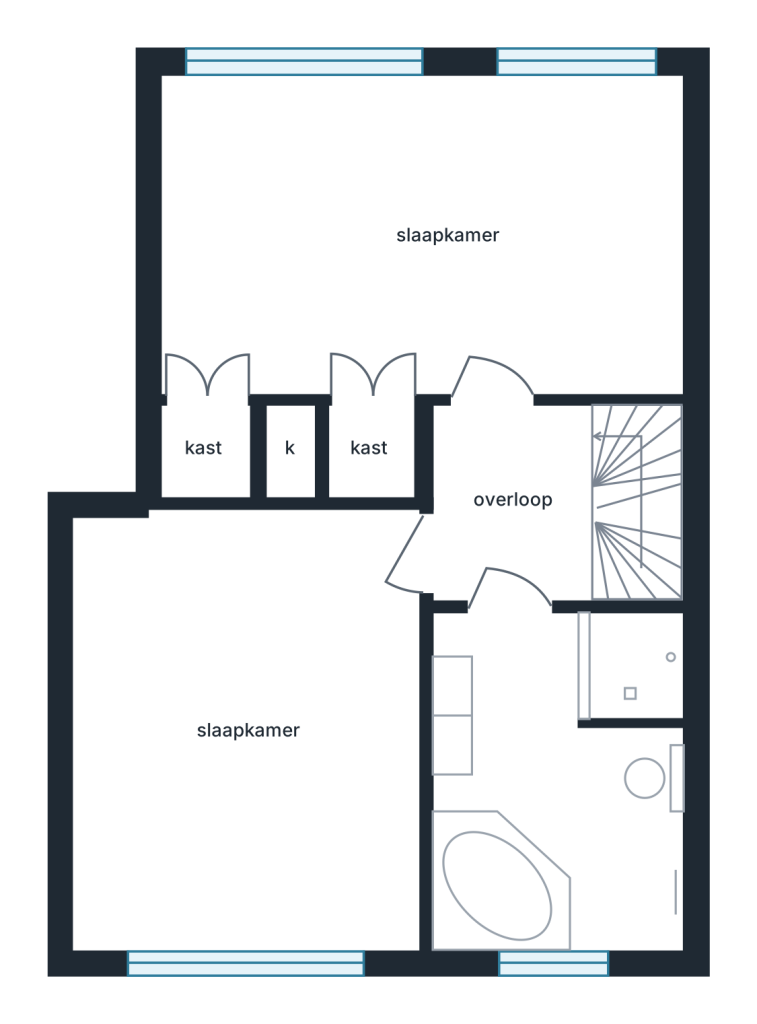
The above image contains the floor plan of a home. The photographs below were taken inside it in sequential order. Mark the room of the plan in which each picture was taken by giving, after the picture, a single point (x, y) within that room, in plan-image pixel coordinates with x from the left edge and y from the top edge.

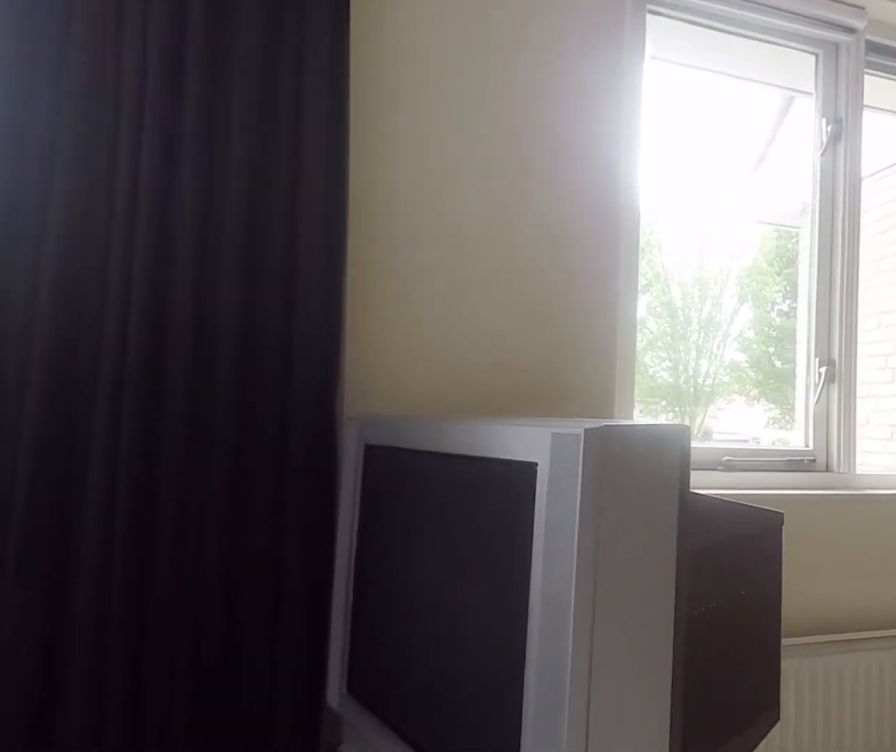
(424, 234)
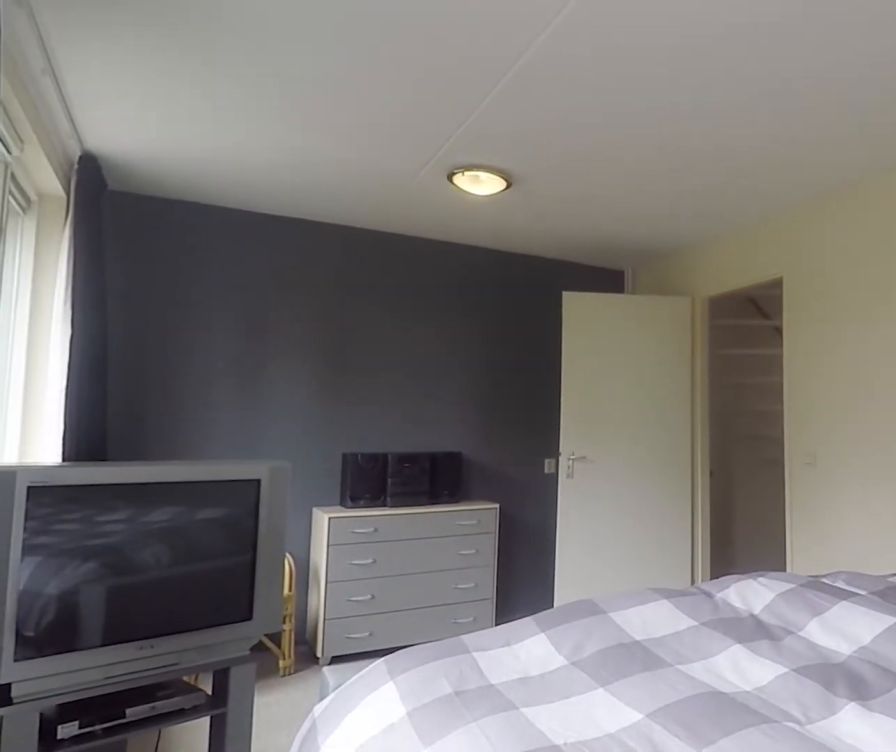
(424, 234)
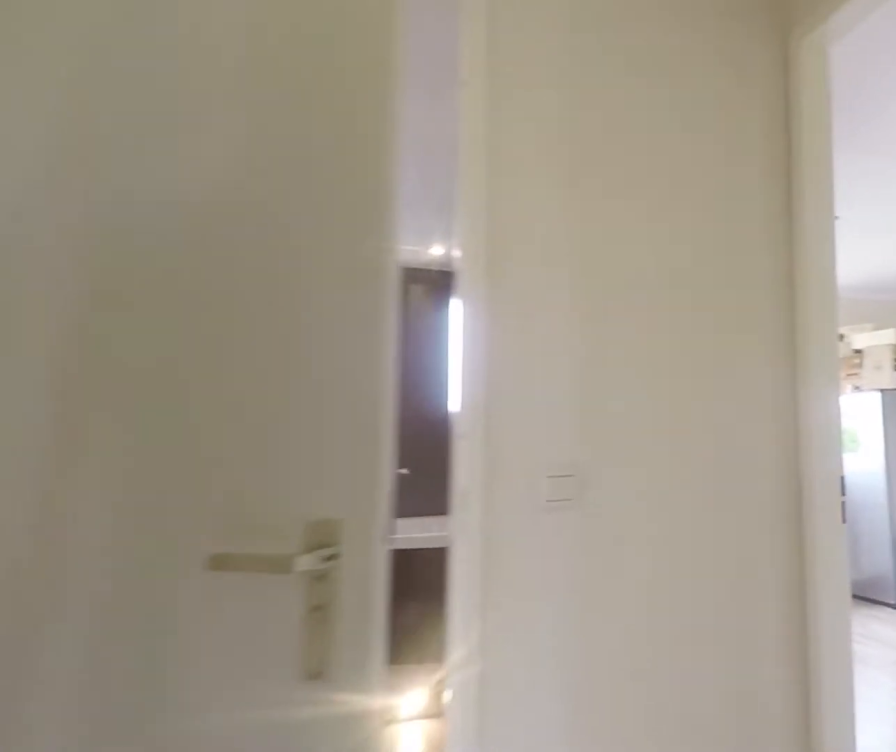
(513, 506)
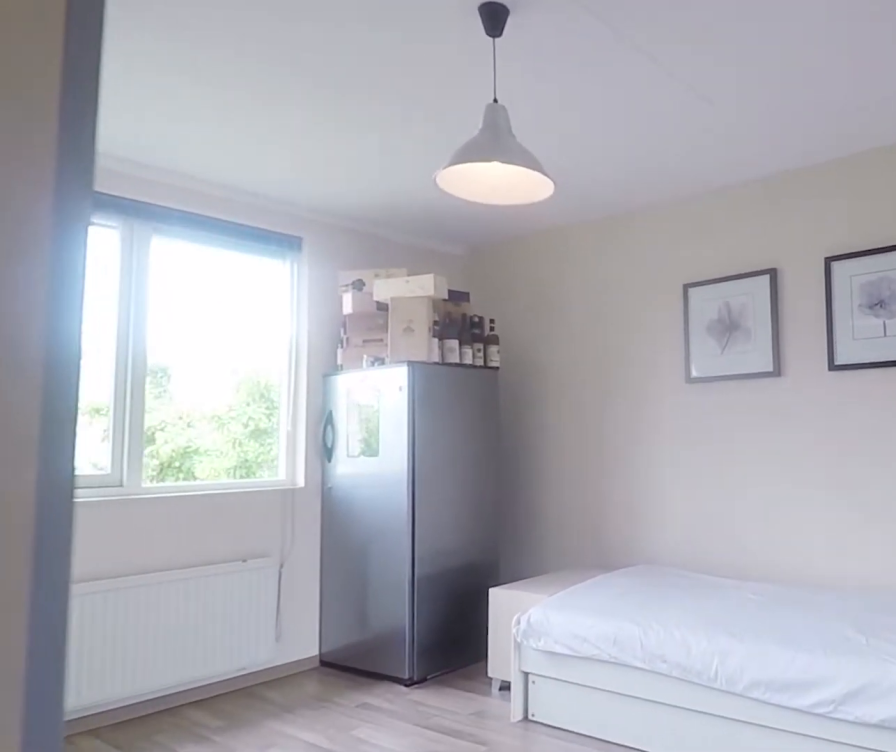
(247, 734)
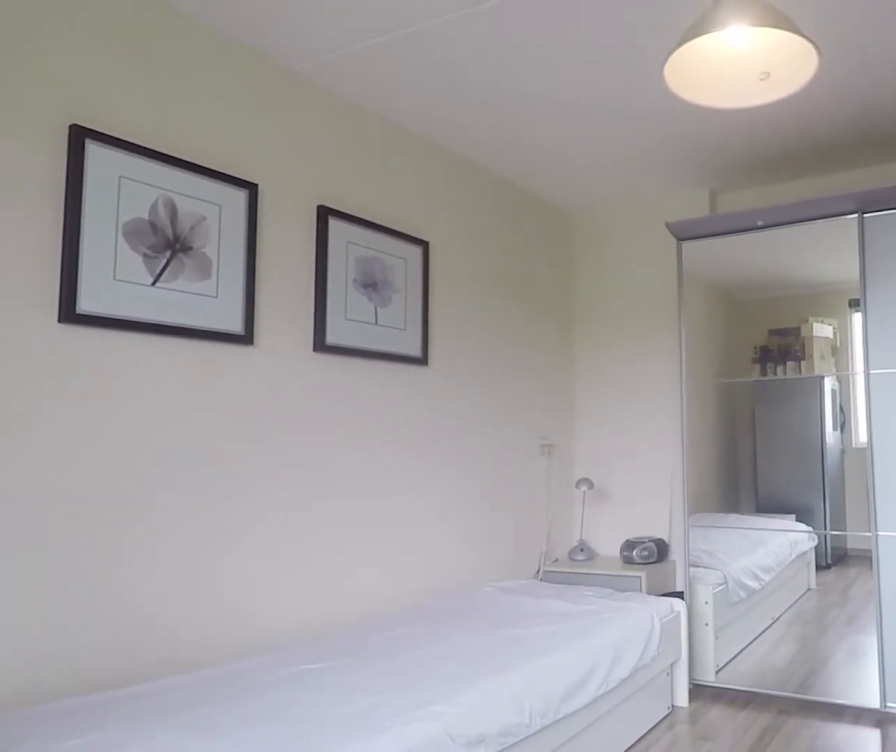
(247, 734)
